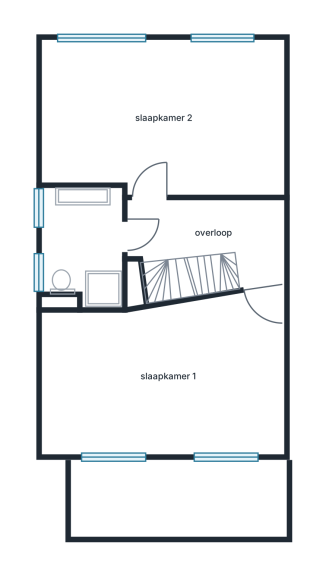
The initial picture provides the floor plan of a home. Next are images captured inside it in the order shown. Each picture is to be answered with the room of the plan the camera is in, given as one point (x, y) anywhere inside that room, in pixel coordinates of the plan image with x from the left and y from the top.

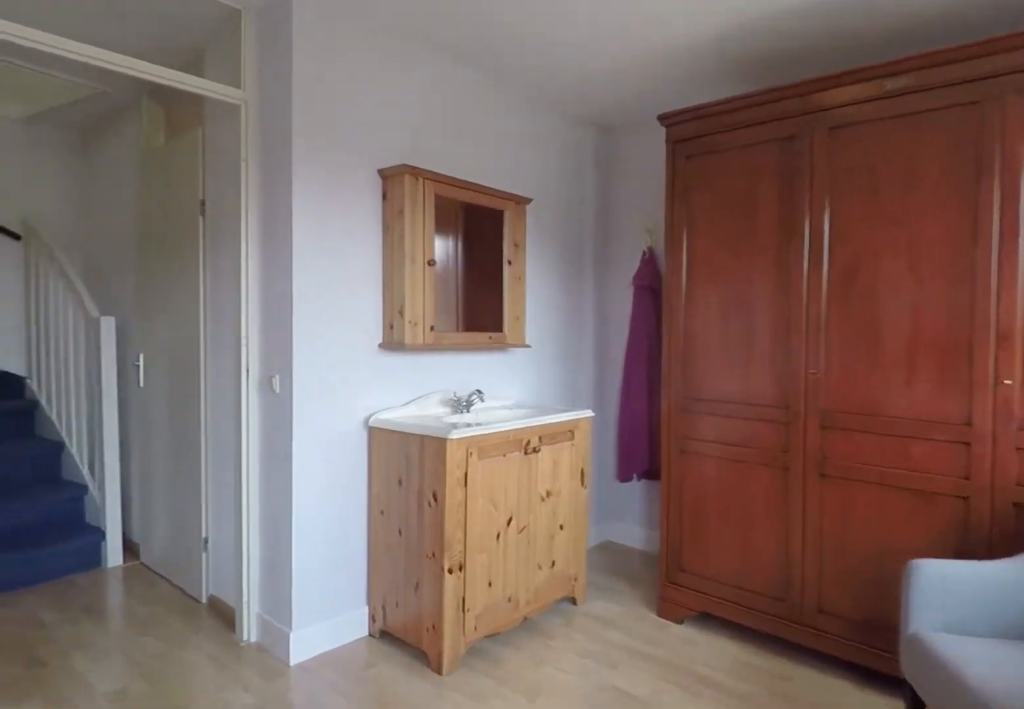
(165, 116)
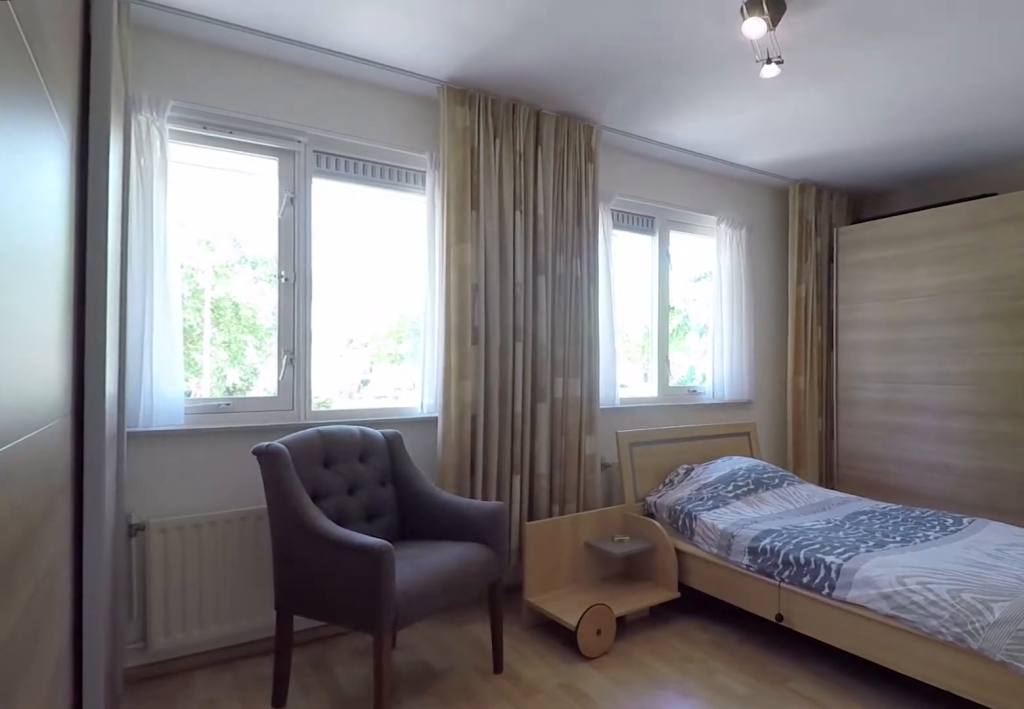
(171, 364)
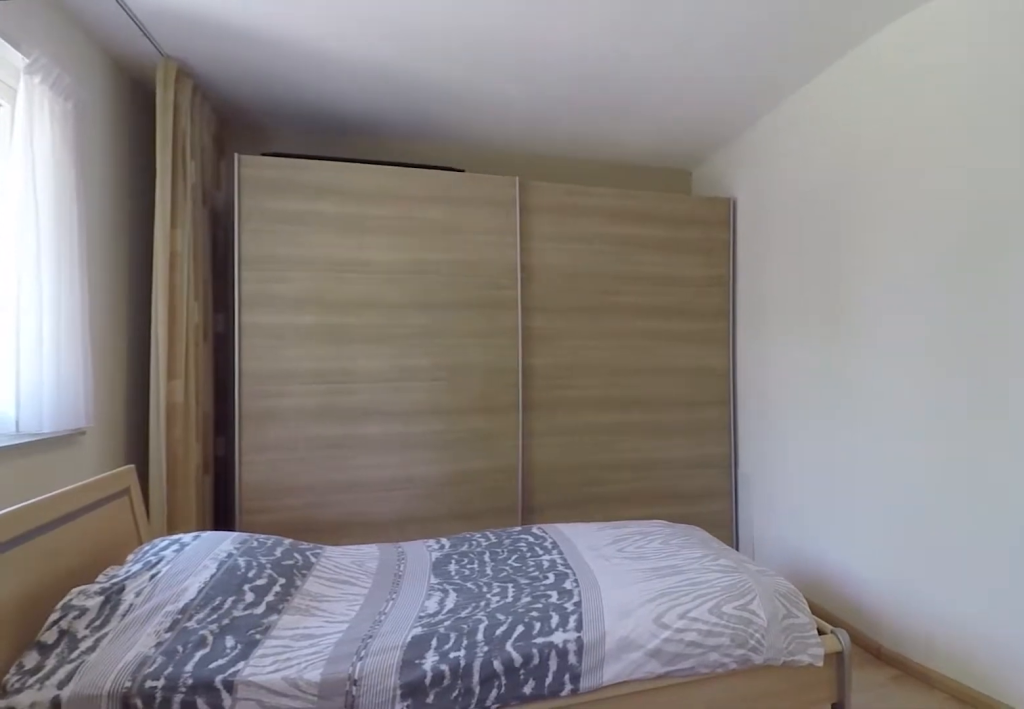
(171, 364)
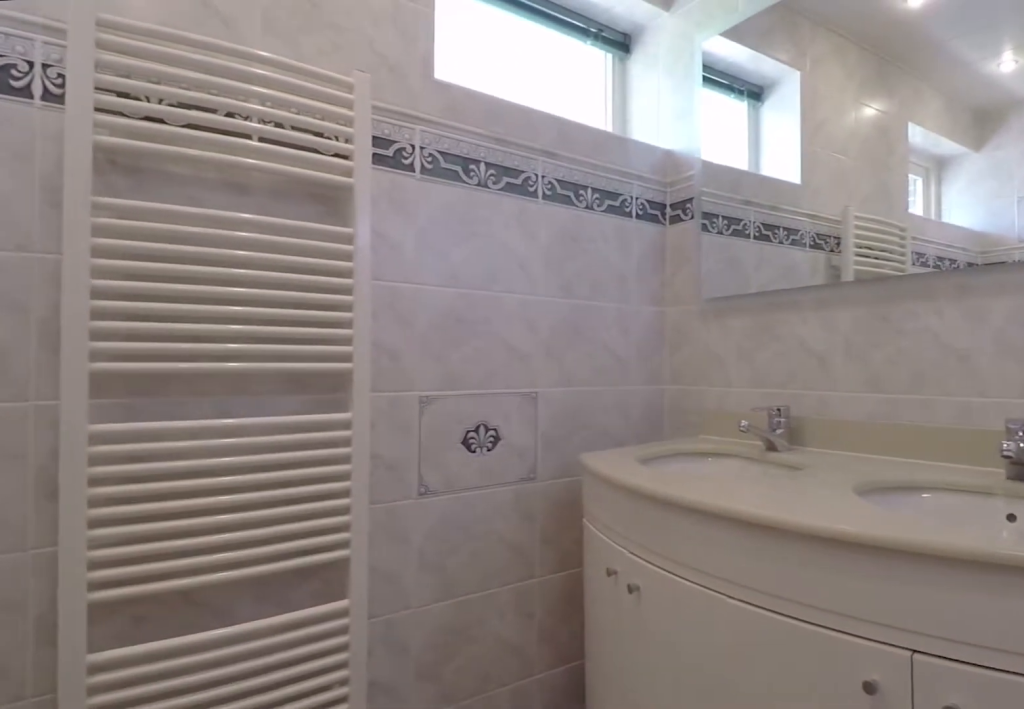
(85, 244)
